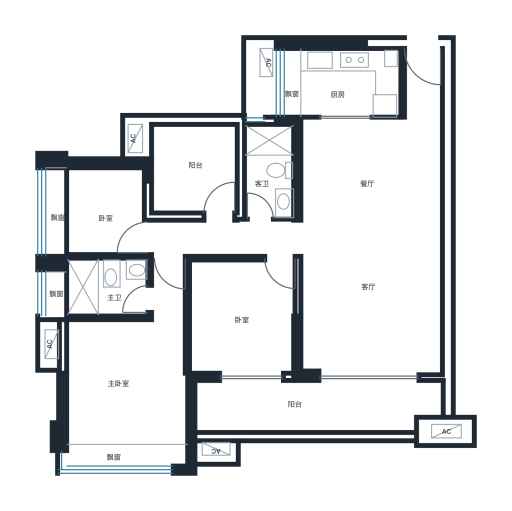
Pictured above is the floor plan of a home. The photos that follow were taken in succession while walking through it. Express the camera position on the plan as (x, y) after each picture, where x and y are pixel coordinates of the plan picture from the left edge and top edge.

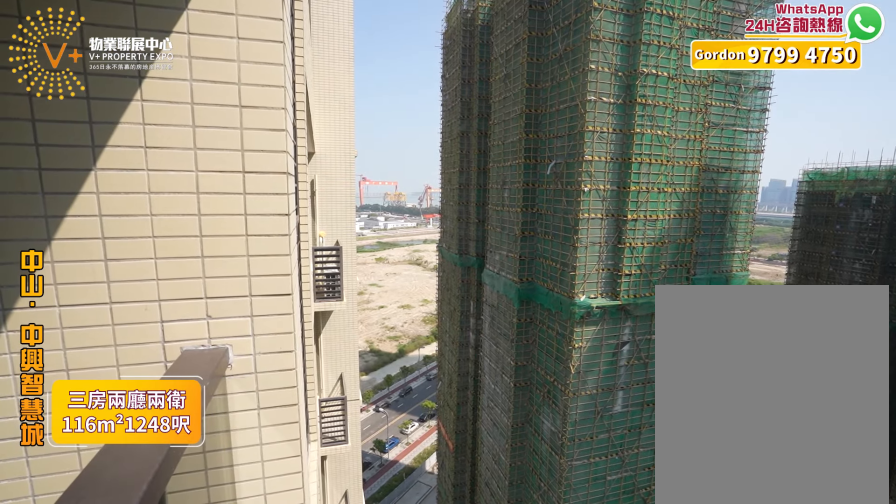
(363, 388)
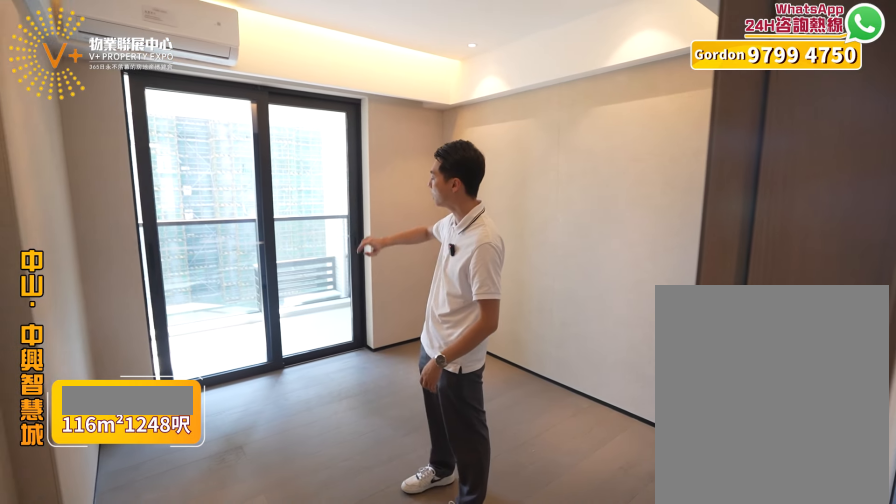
(244, 309)
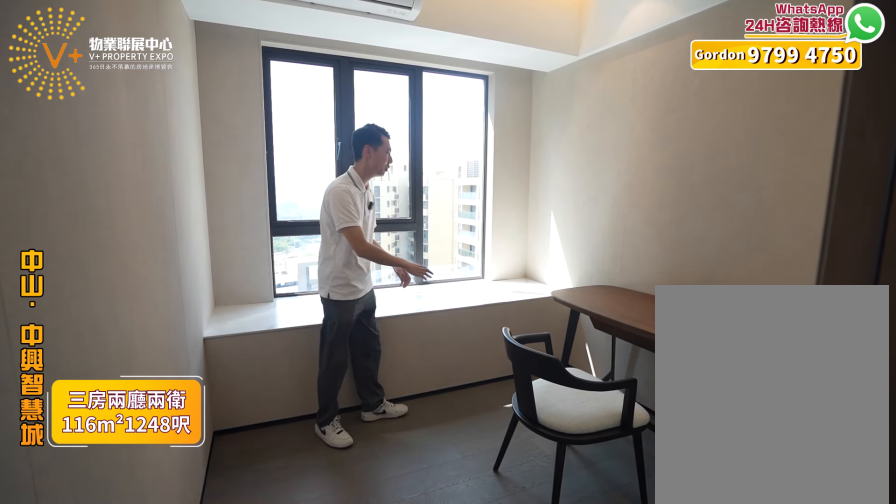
(86, 207)
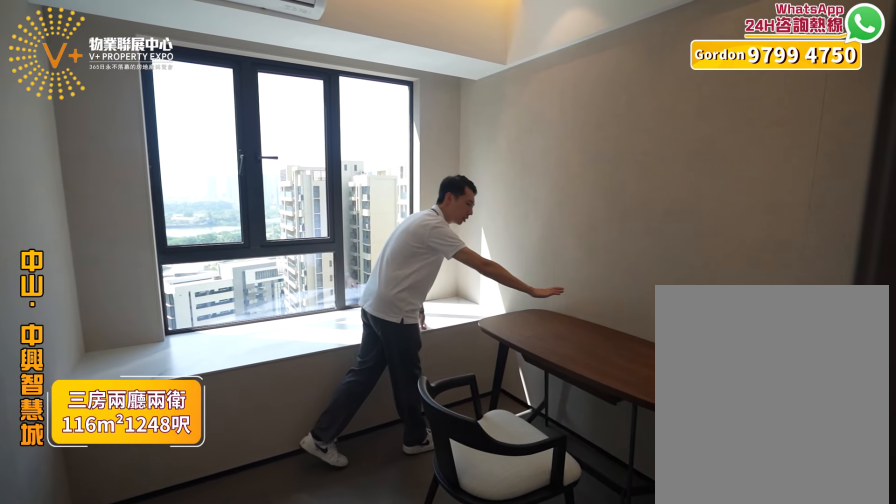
(88, 208)
